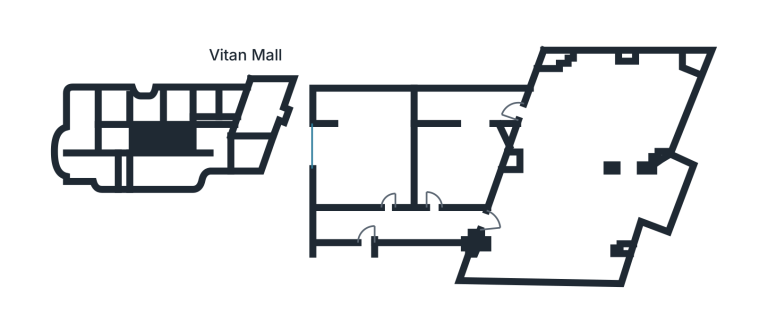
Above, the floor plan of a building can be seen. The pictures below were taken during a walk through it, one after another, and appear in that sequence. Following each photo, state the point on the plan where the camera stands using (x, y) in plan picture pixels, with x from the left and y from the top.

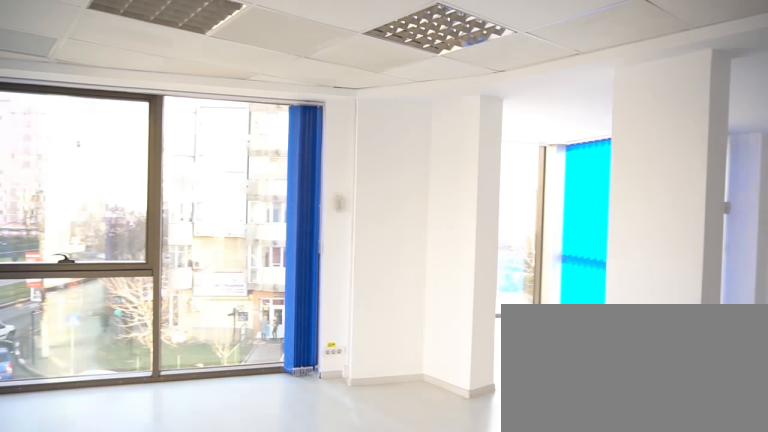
(614, 106)
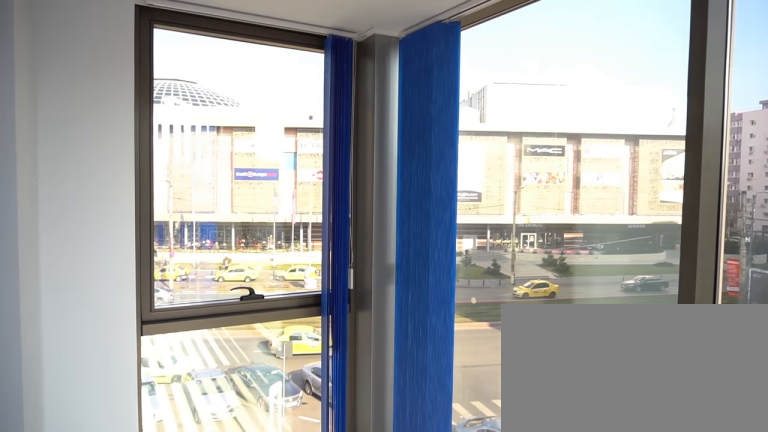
(656, 225)
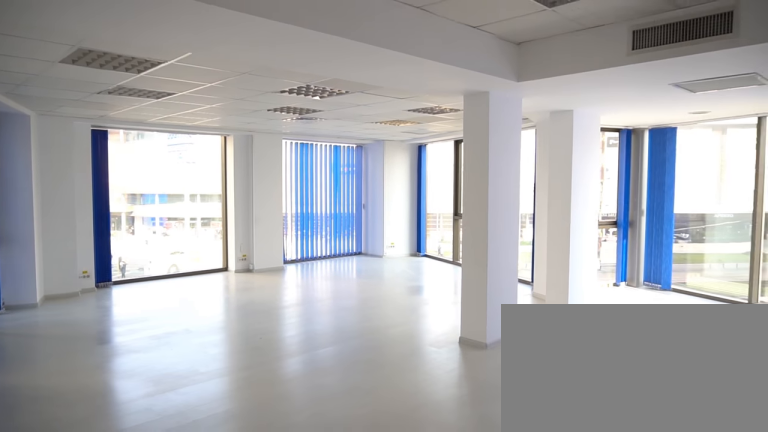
(506, 248)
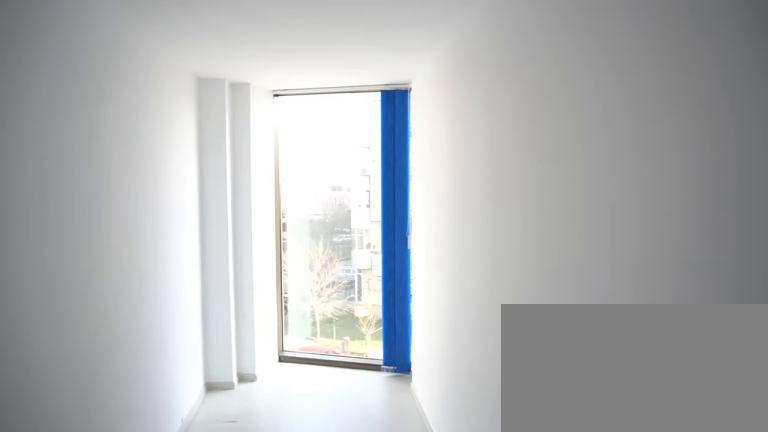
(512, 265)
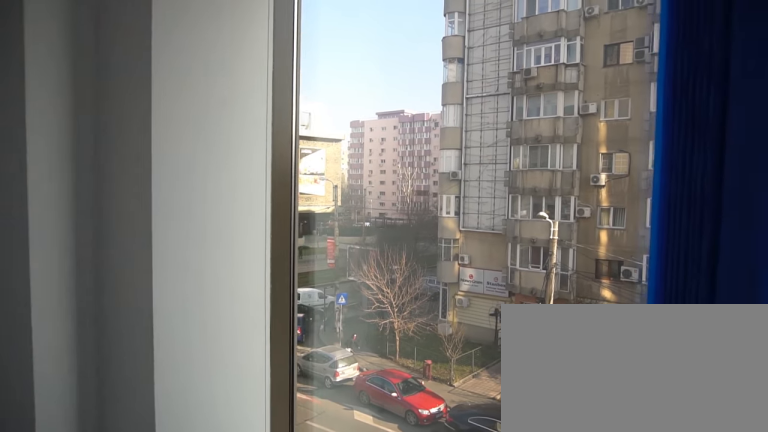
(567, 269)
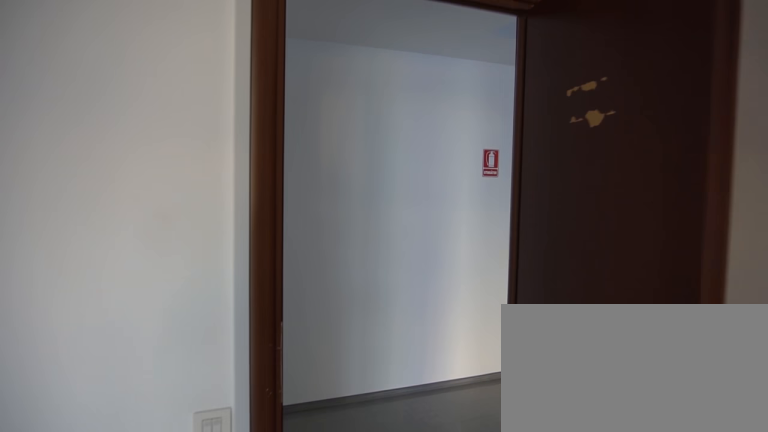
(432, 216)
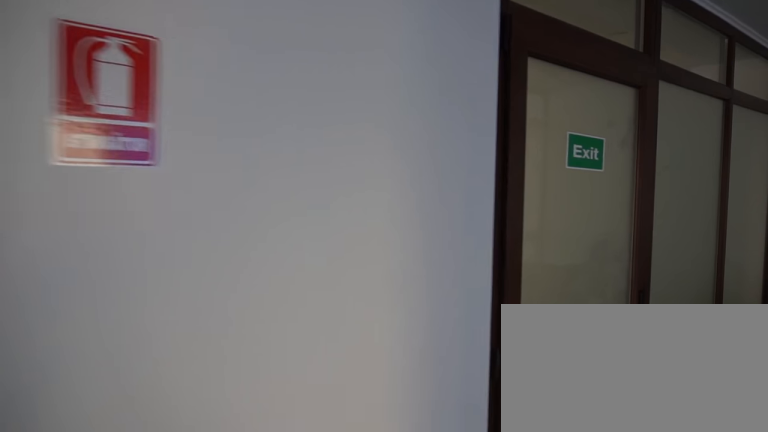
(395, 242)
